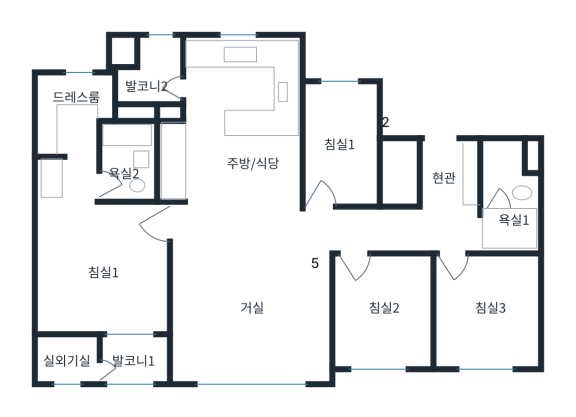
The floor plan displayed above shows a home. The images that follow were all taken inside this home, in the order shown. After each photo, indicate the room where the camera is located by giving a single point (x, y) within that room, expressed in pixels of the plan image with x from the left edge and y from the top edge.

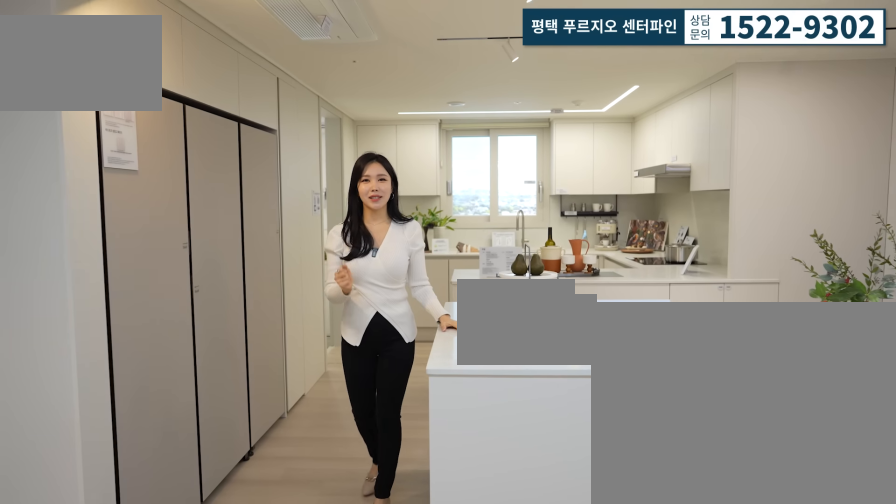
(246, 139)
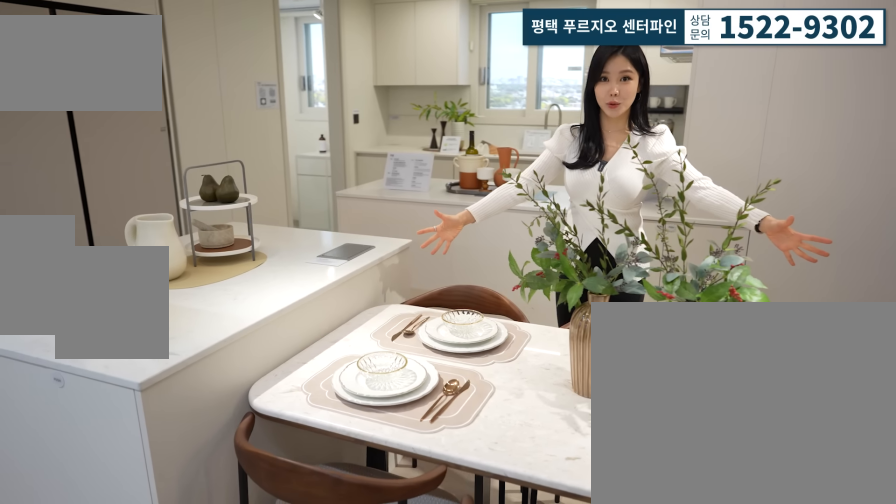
(246, 139)
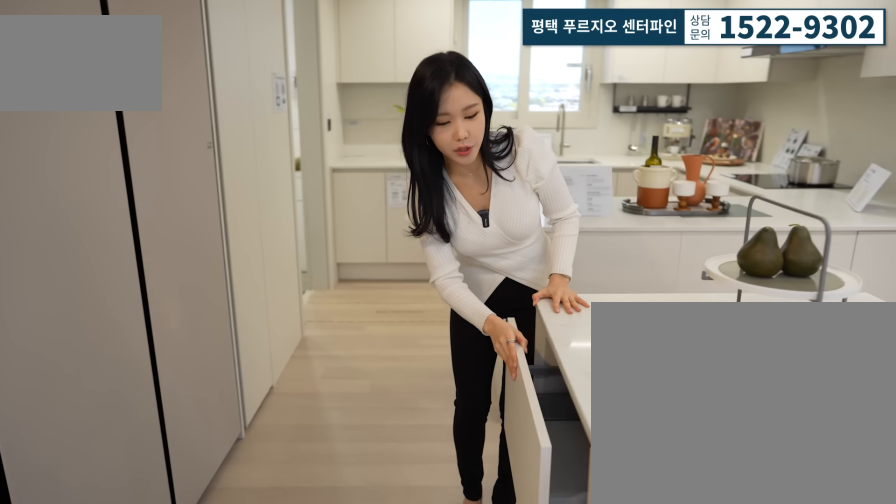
(246, 139)
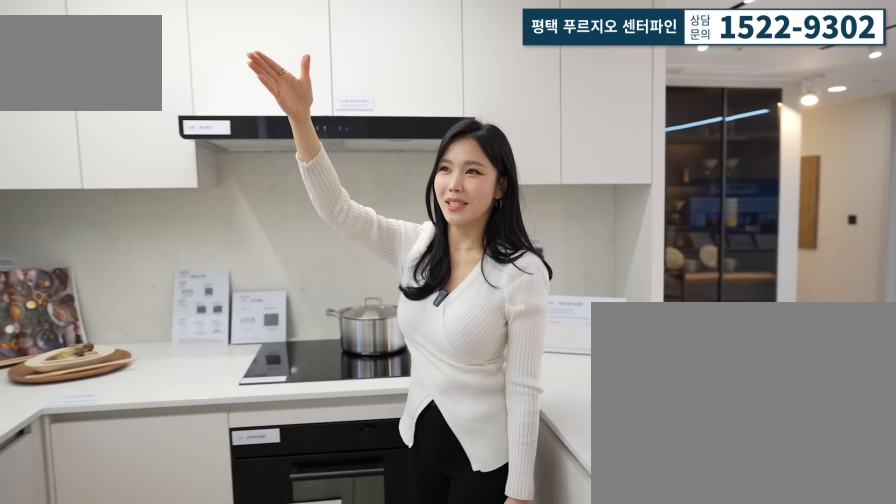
(247, 139)
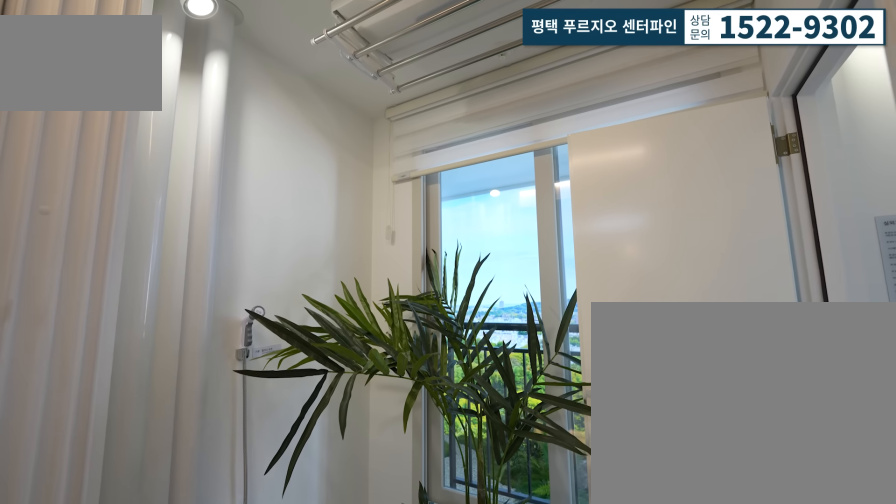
(126, 352)
